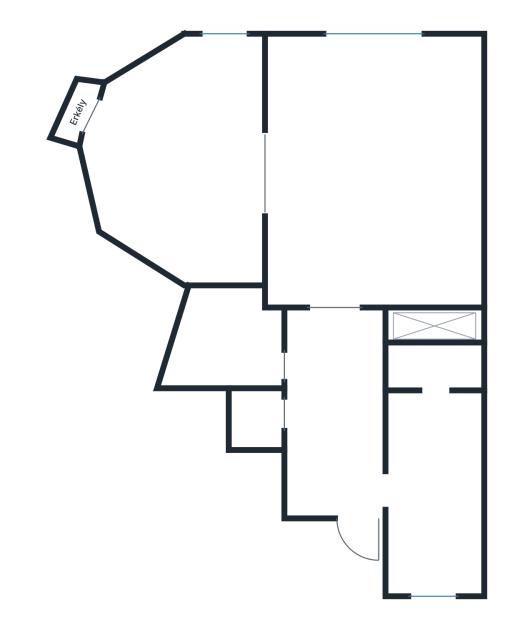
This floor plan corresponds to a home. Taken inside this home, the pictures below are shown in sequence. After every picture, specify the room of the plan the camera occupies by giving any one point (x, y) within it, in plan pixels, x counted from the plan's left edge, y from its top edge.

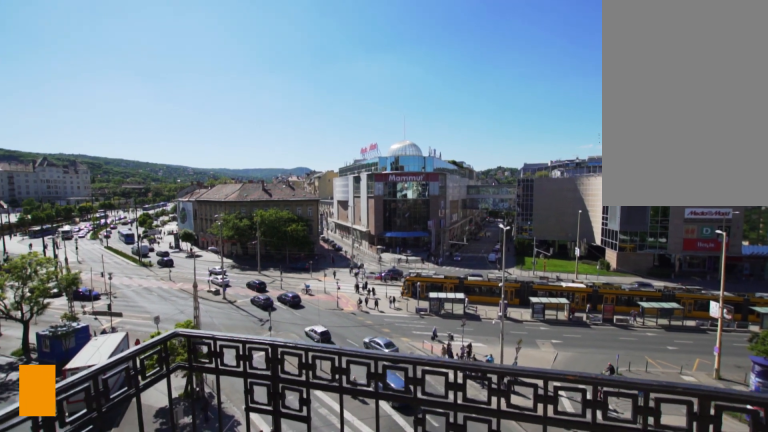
(74, 114)
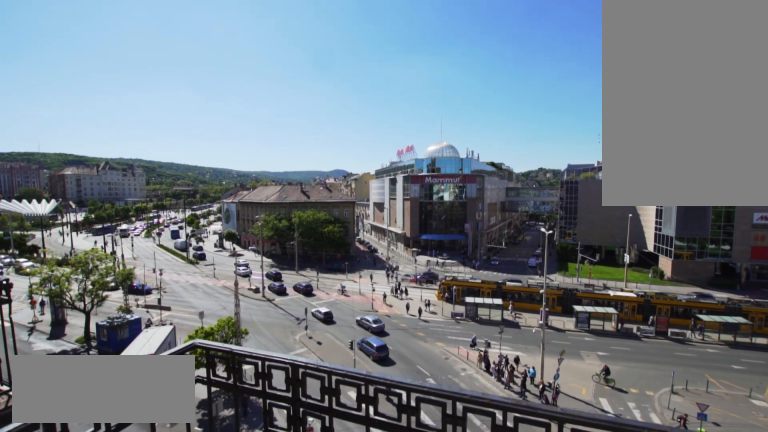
(74, 114)
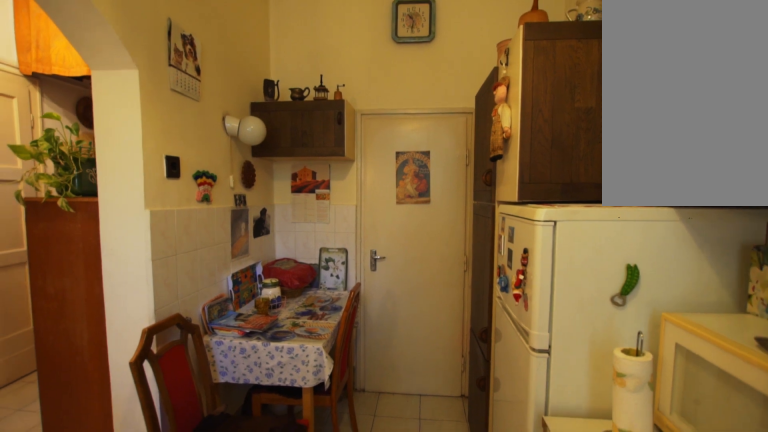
(435, 494)
